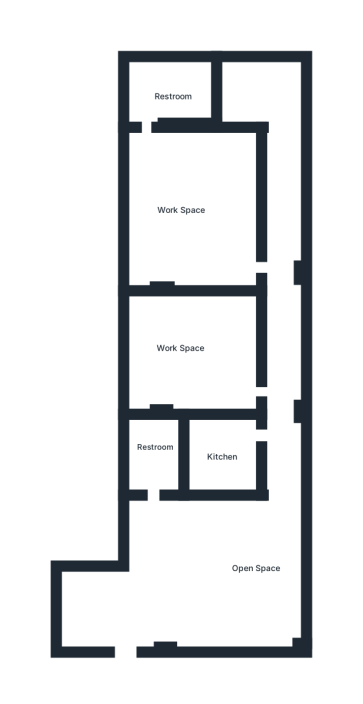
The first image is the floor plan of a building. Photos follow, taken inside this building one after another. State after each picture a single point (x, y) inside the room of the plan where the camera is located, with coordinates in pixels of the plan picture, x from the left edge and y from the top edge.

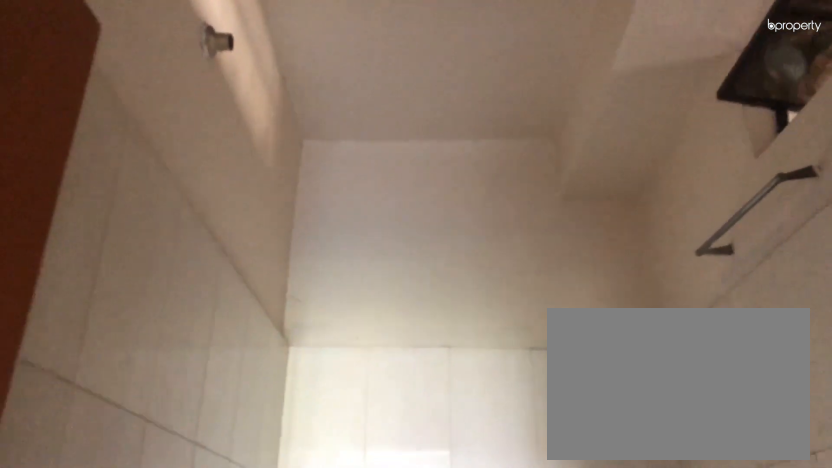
(158, 458)
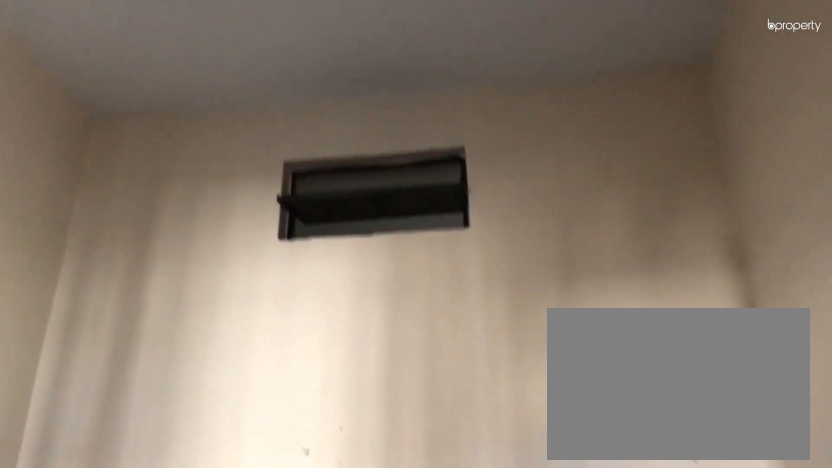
(221, 453)
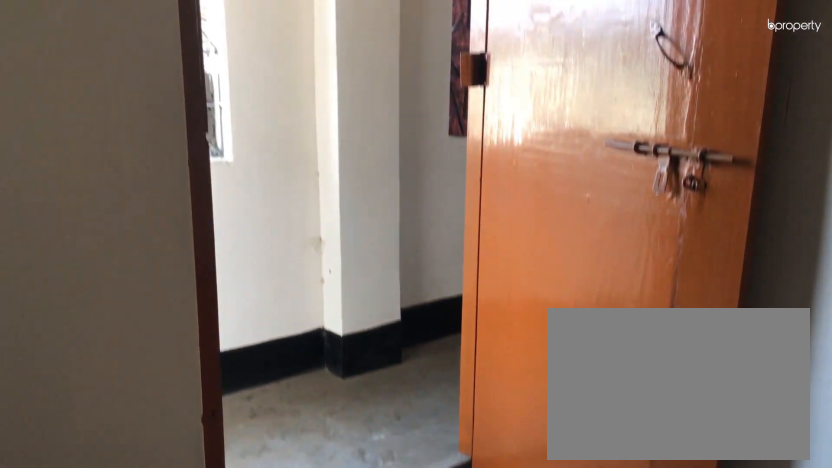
(178, 356)
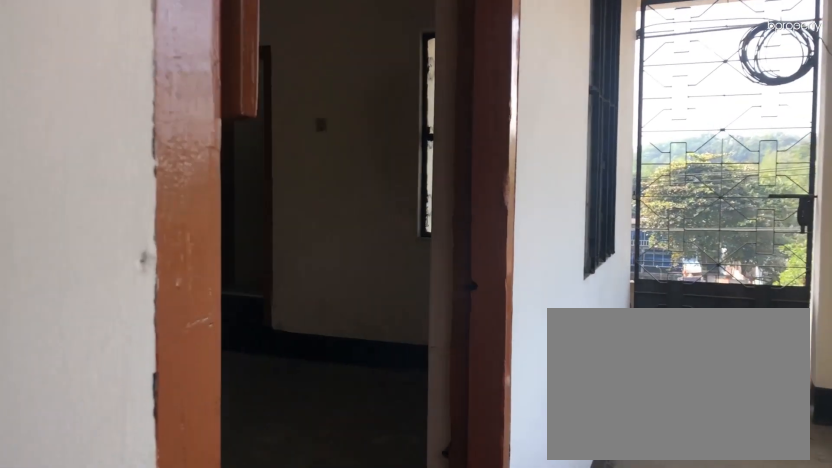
(272, 264)
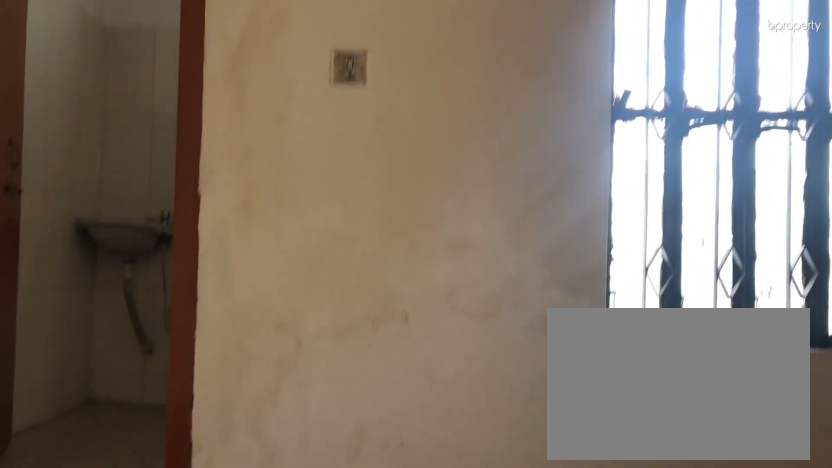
(178, 206)
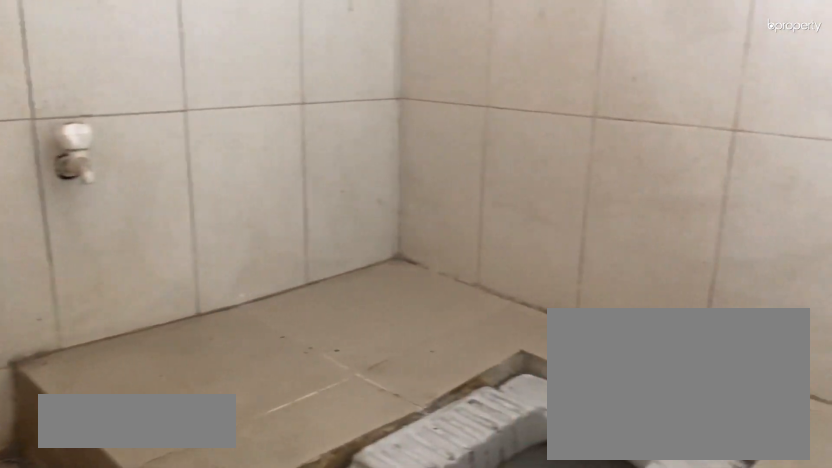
(167, 94)
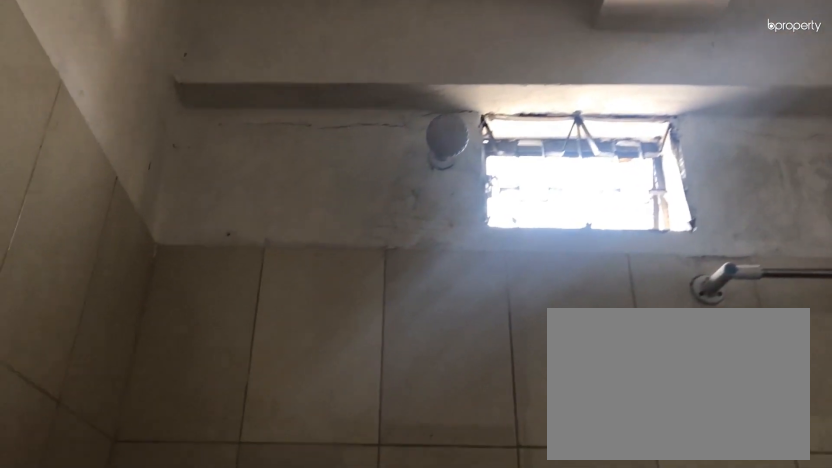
(167, 94)
